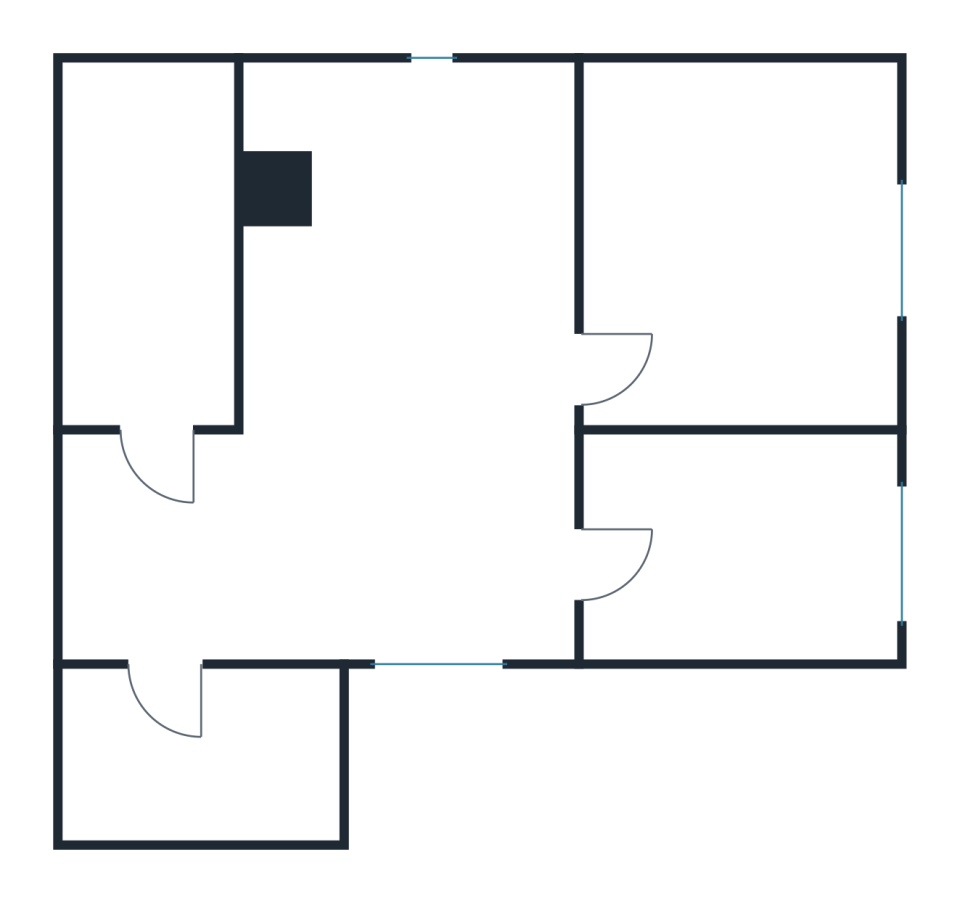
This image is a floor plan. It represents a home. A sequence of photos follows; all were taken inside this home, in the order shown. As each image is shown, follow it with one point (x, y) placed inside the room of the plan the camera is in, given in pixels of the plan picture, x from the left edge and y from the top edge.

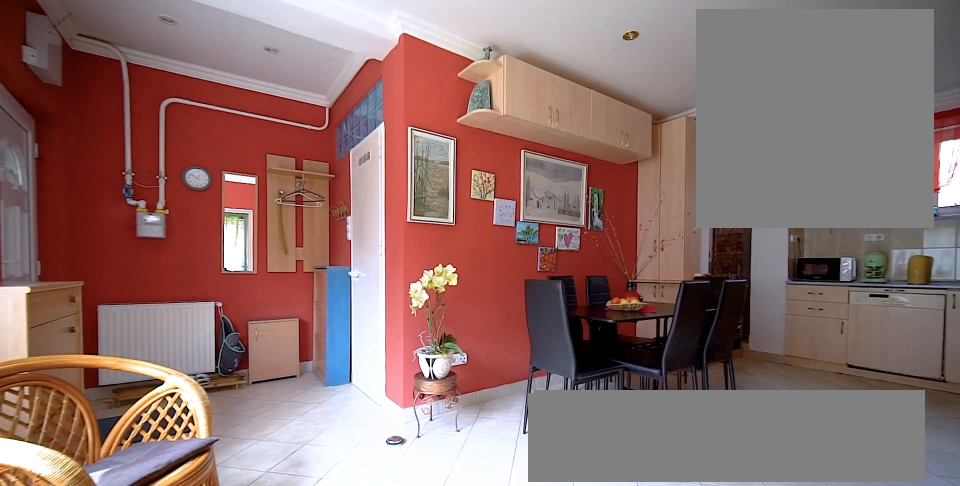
(417, 410)
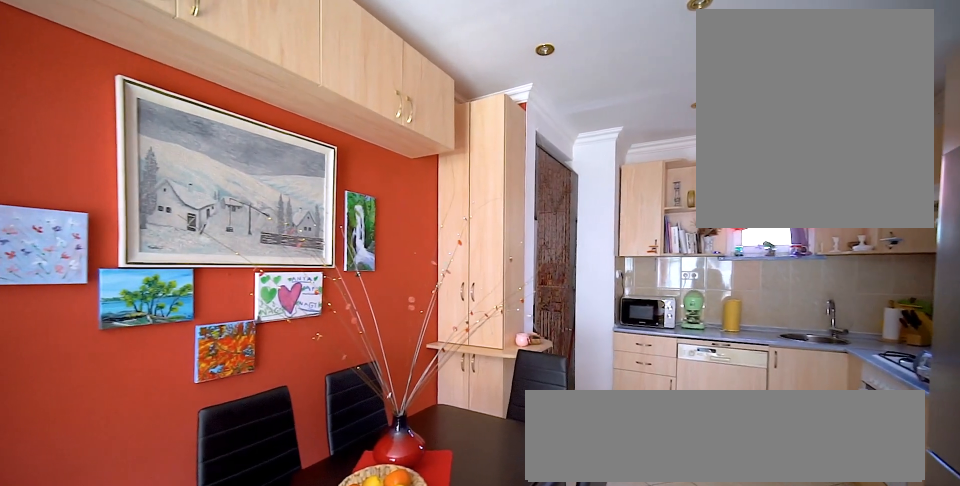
(417, 411)
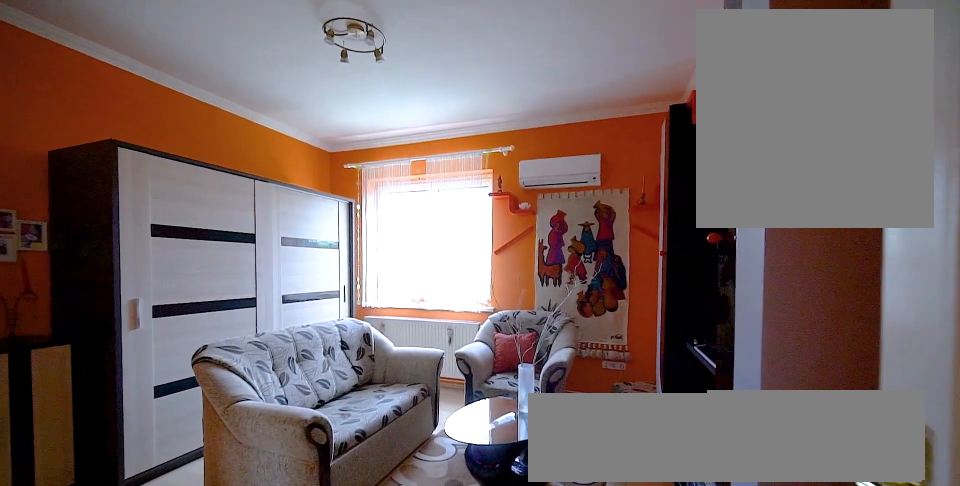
(744, 257)
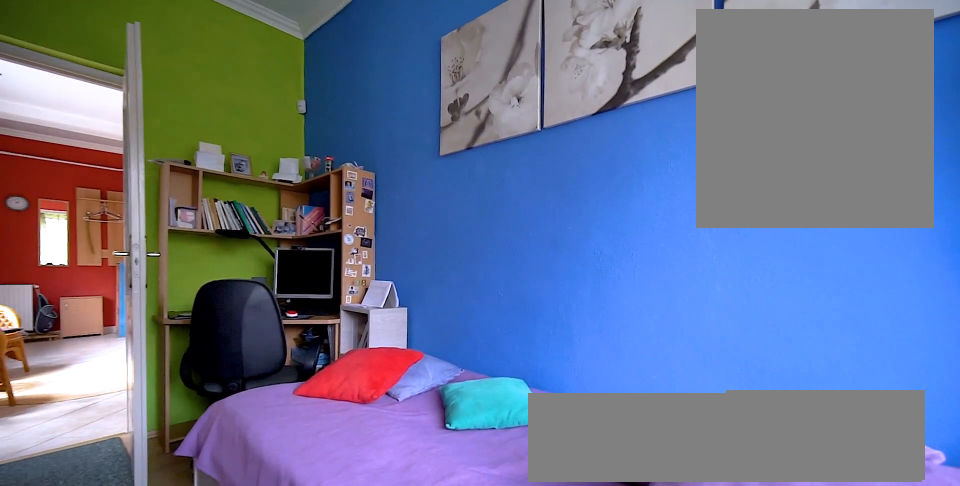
(743, 545)
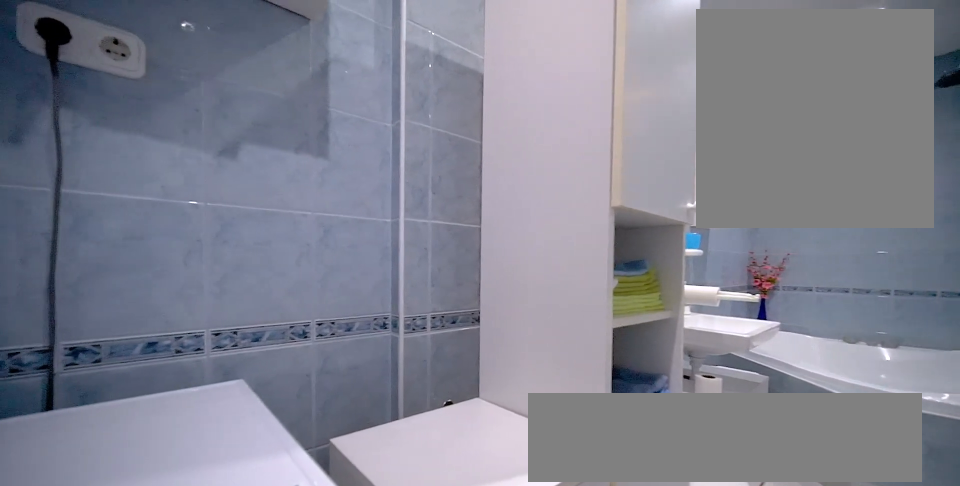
(152, 271)
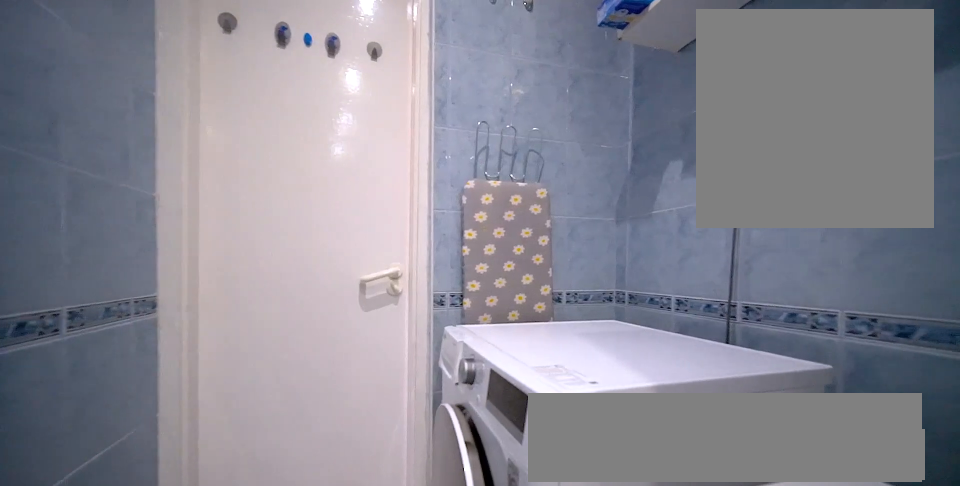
(152, 270)
